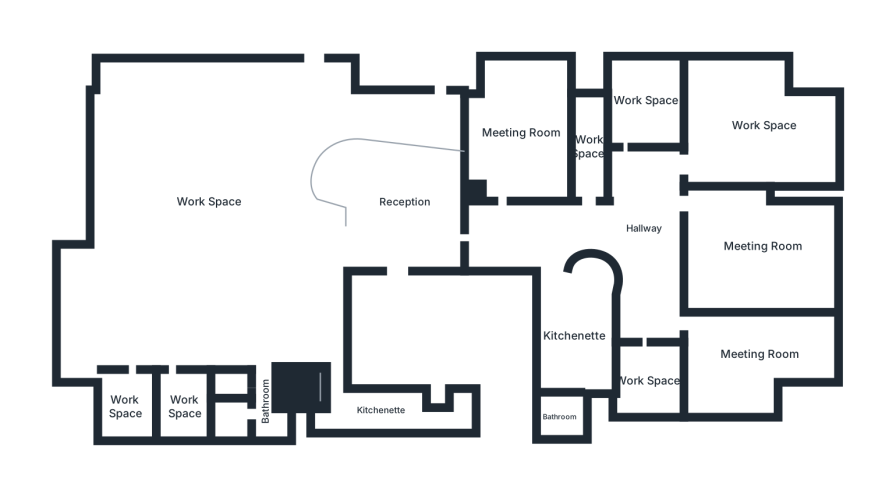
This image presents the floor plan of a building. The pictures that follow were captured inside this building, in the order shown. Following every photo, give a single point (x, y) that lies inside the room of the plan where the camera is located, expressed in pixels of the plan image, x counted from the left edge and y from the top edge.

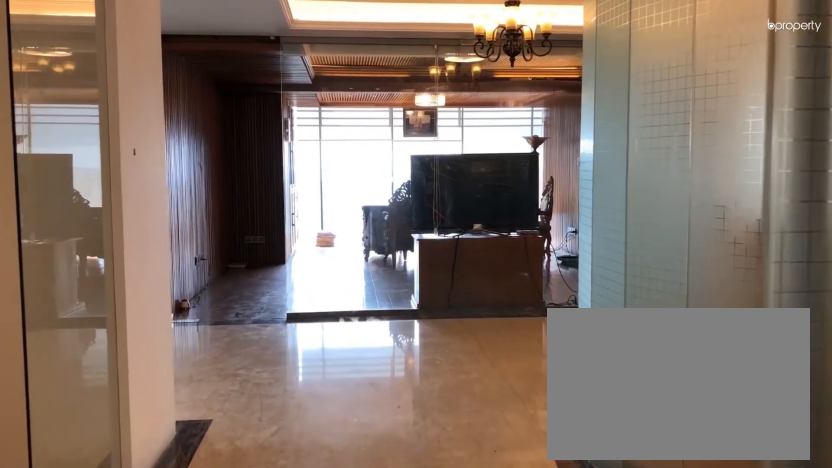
(503, 233)
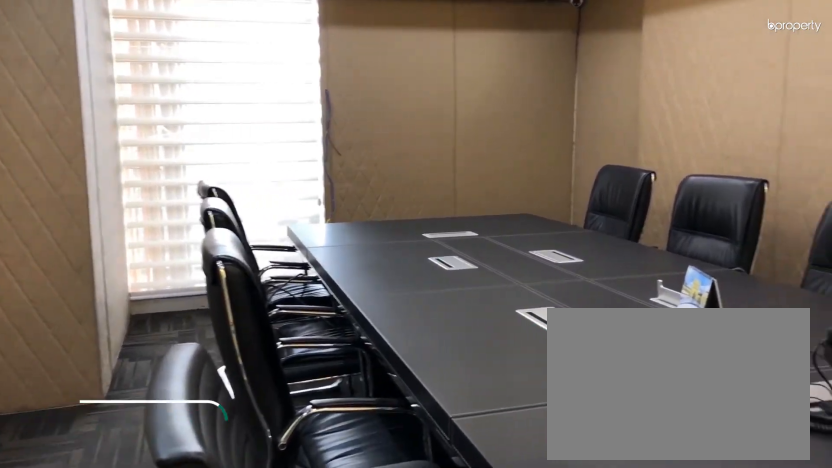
(523, 132)
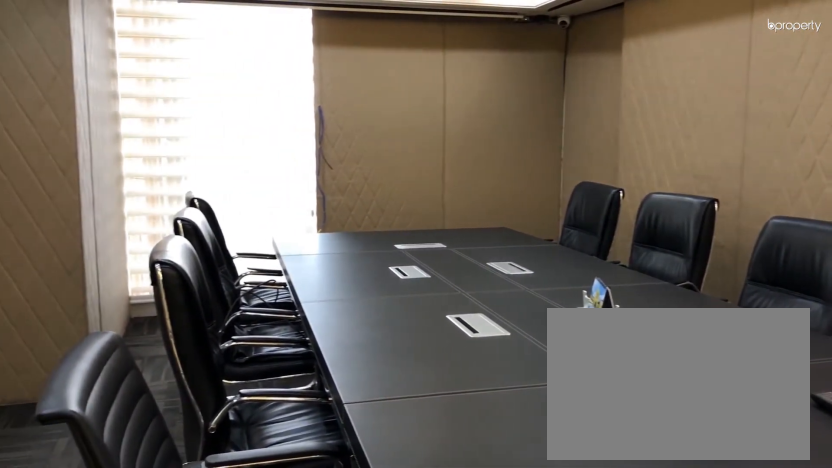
(523, 132)
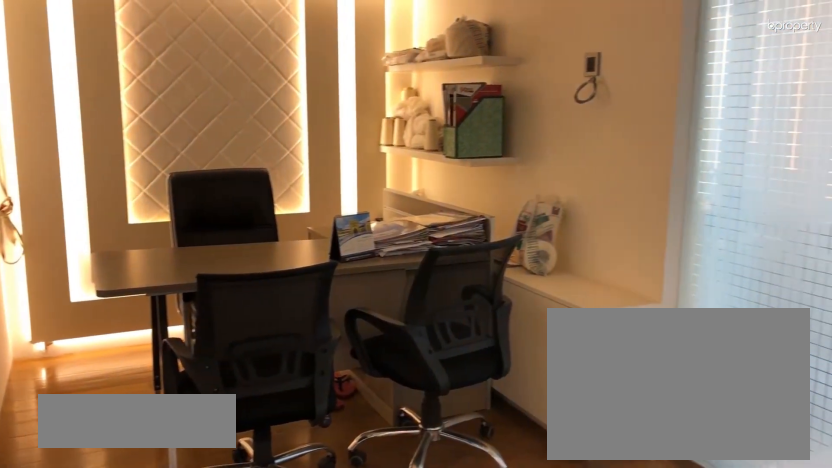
(590, 149)
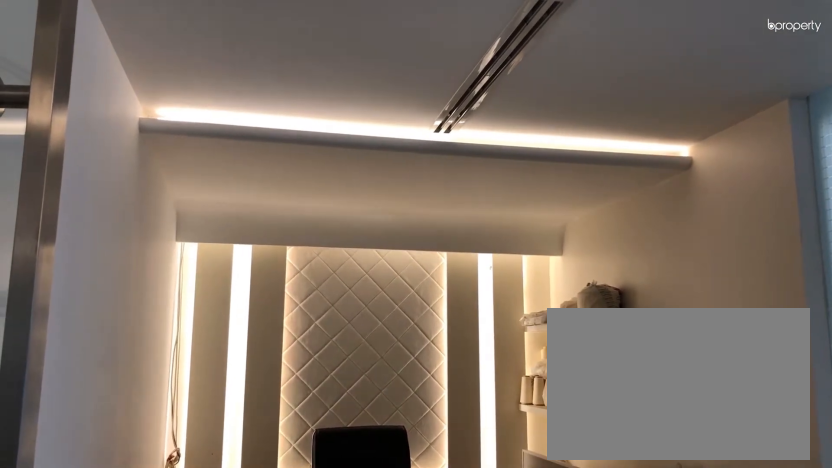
(589, 148)
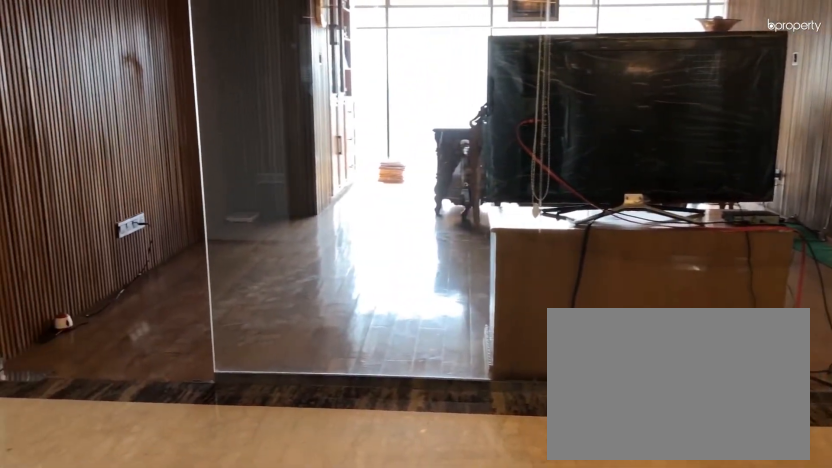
(643, 228)
